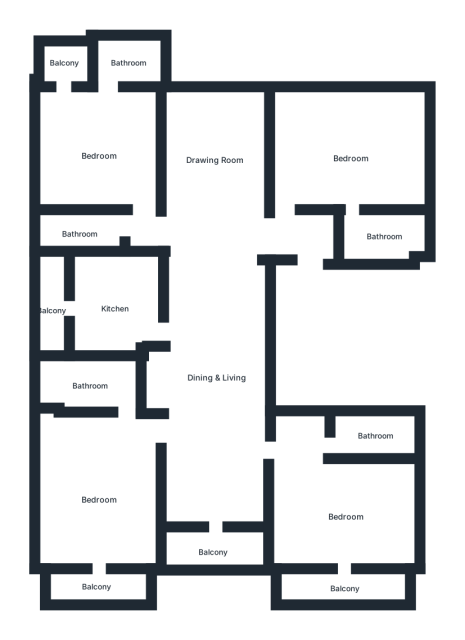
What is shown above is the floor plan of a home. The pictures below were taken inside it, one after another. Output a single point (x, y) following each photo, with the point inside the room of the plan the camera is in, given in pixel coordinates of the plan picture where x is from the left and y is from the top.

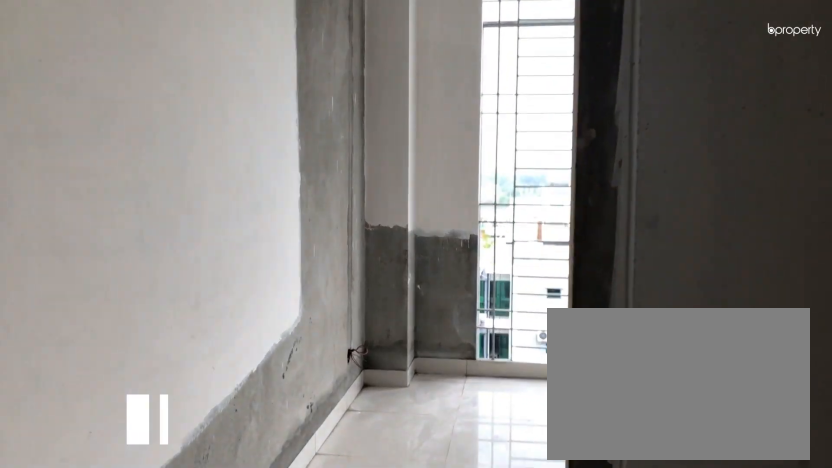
(288, 199)
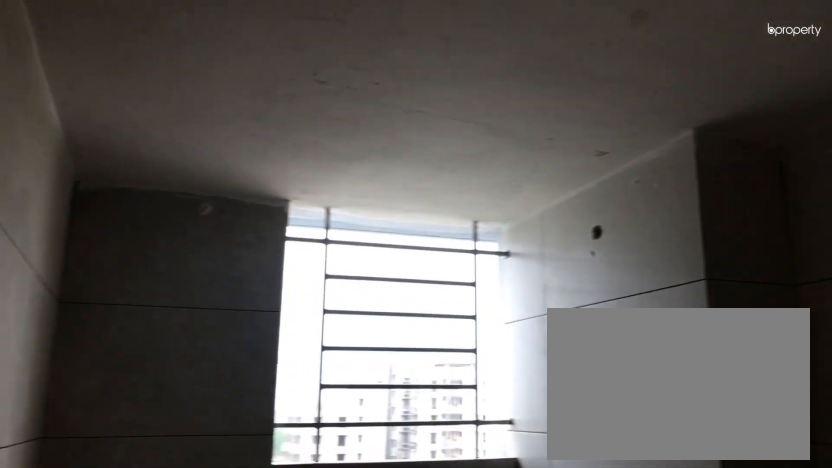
(386, 236)
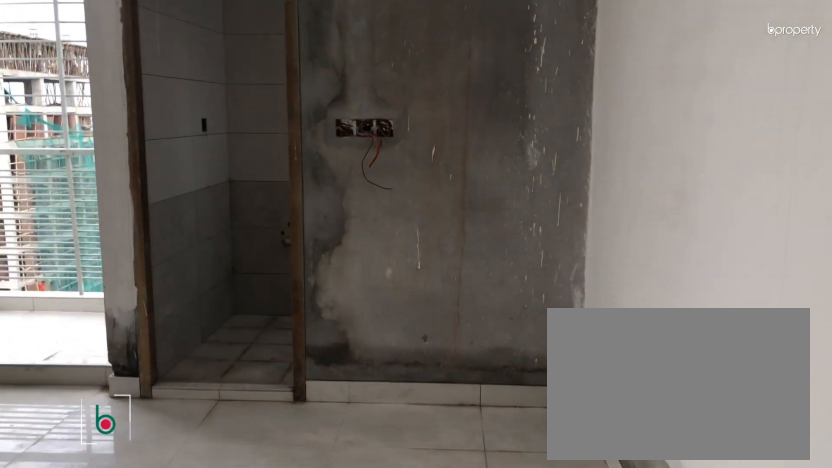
(100, 154)
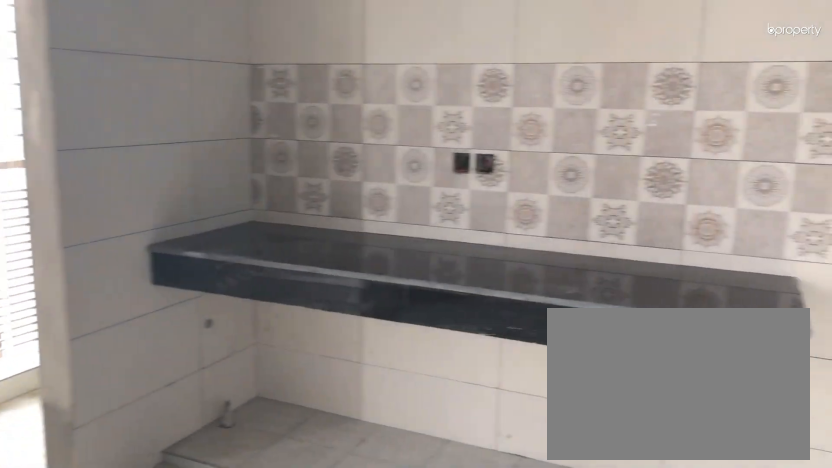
(115, 309)
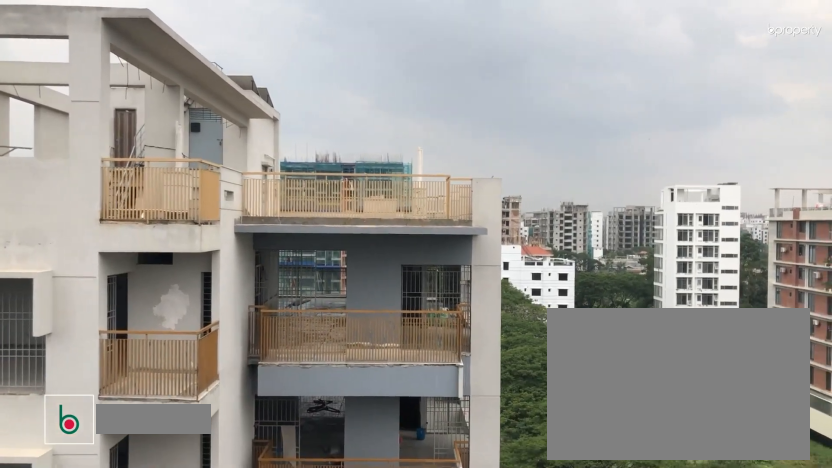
(96, 585)
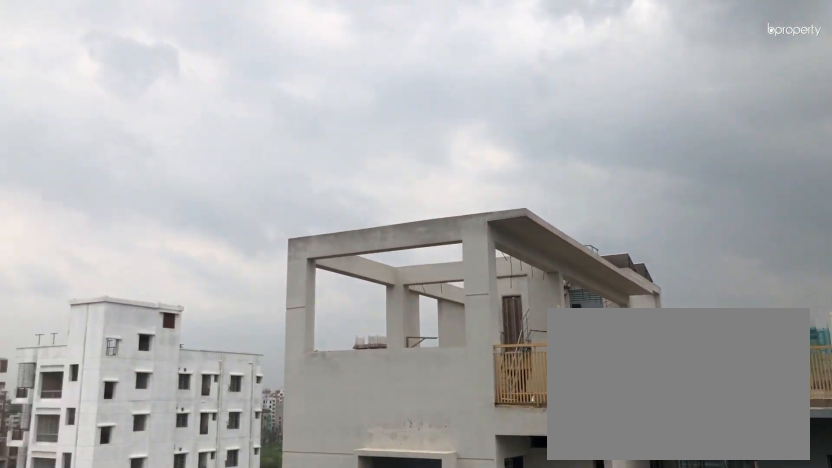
(96, 585)
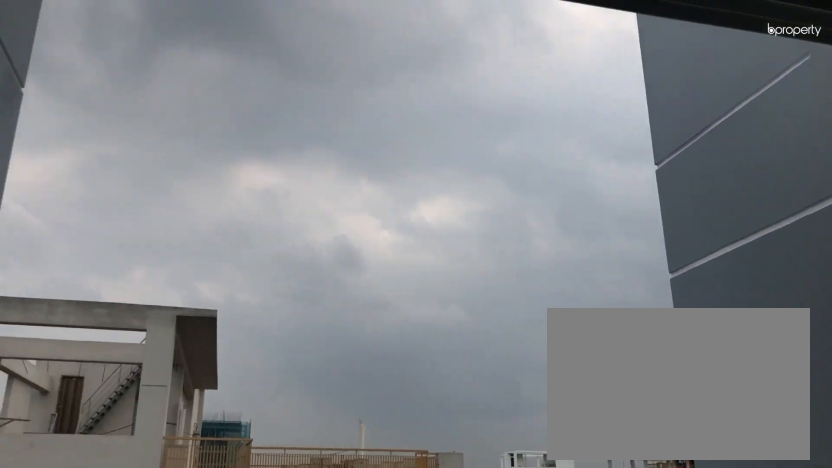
(214, 552)
